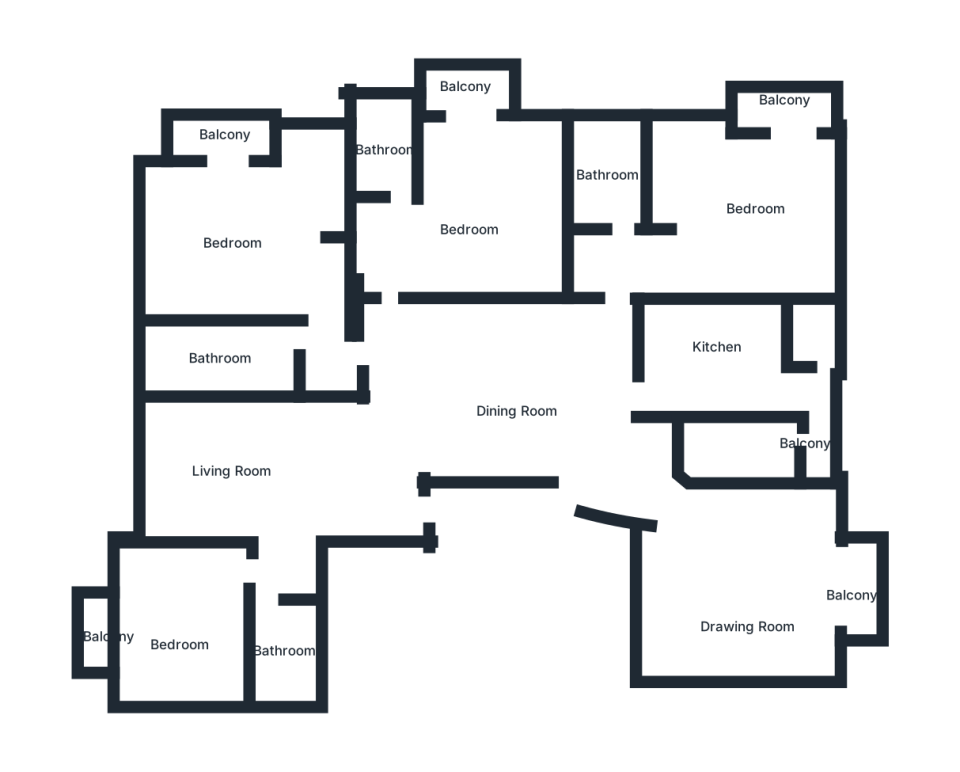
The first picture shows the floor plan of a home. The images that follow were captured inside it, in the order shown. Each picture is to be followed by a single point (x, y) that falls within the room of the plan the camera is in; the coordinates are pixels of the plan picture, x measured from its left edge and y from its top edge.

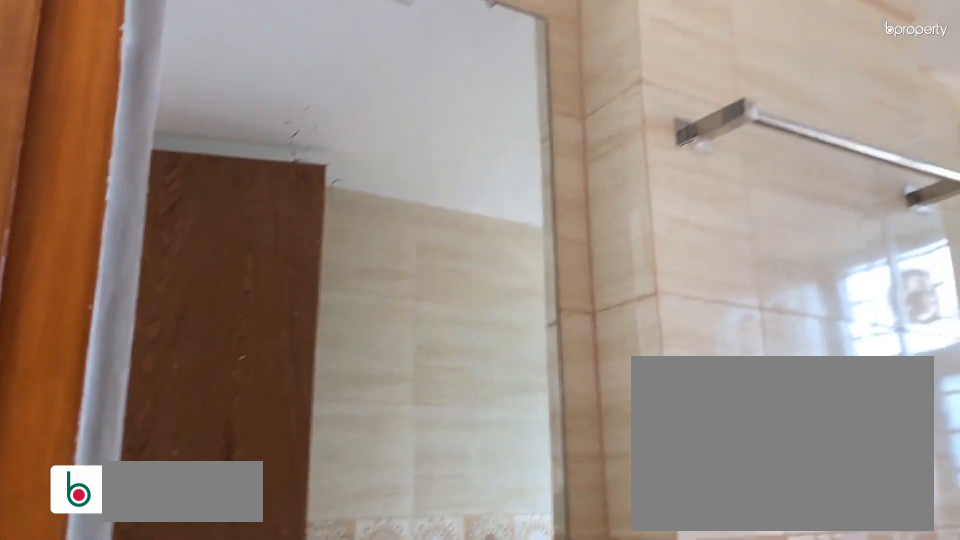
(395, 149)
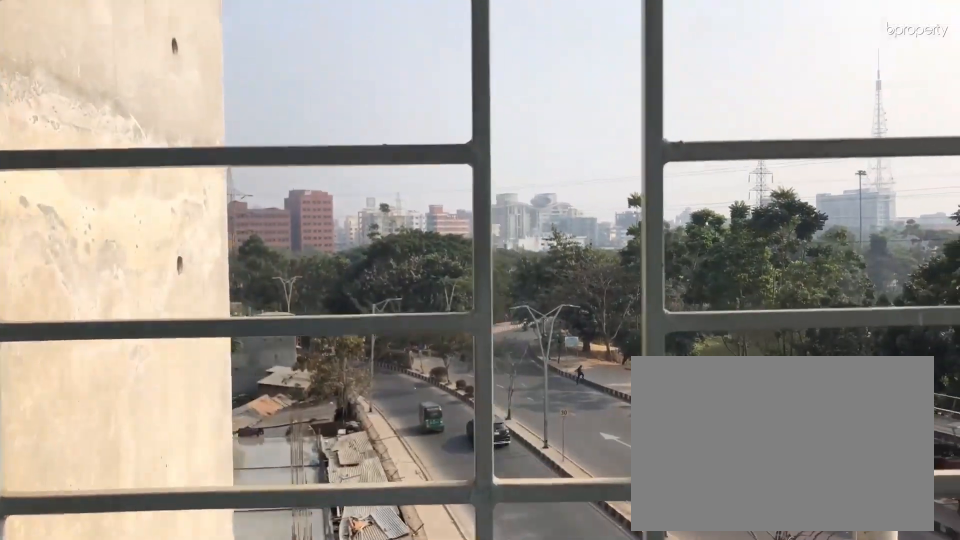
(227, 136)
